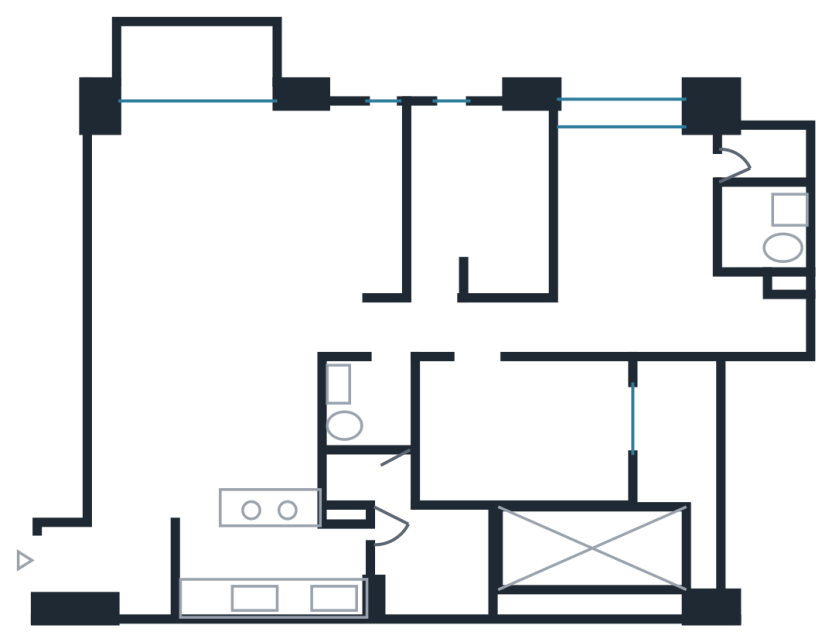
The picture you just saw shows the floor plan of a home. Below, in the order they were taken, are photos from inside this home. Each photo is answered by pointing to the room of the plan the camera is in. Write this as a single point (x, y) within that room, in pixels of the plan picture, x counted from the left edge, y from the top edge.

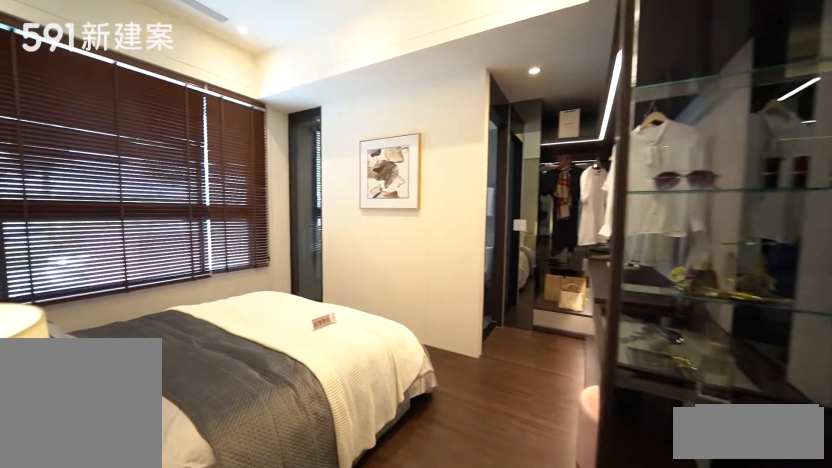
(658, 255)
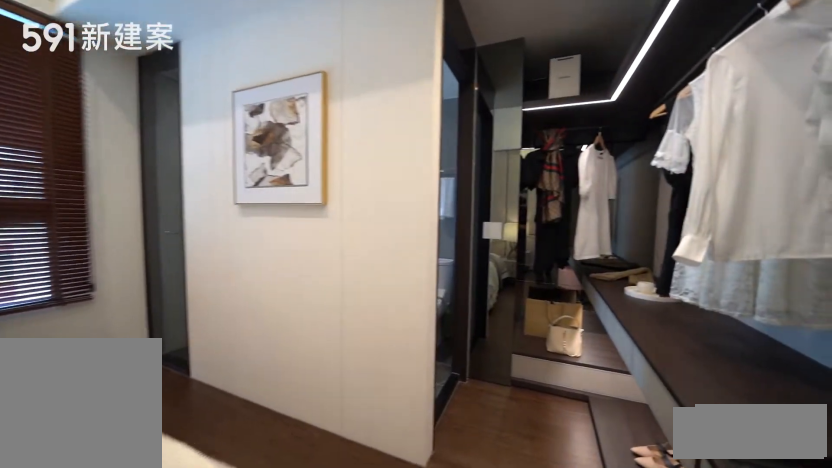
(658, 255)
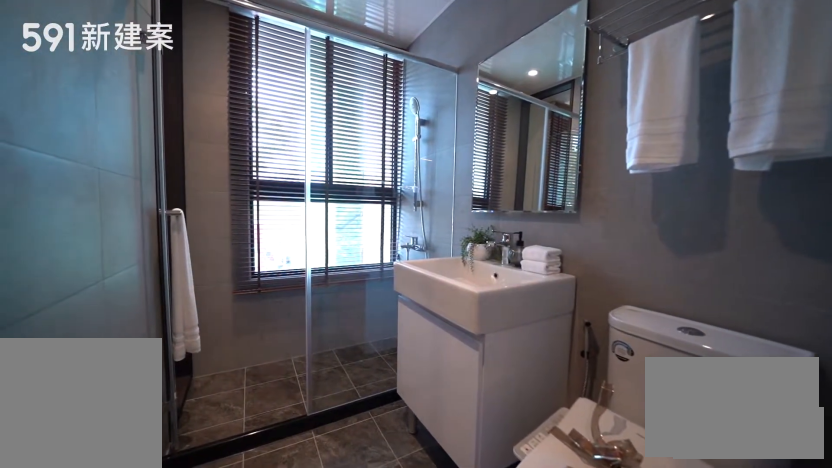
(766, 194)
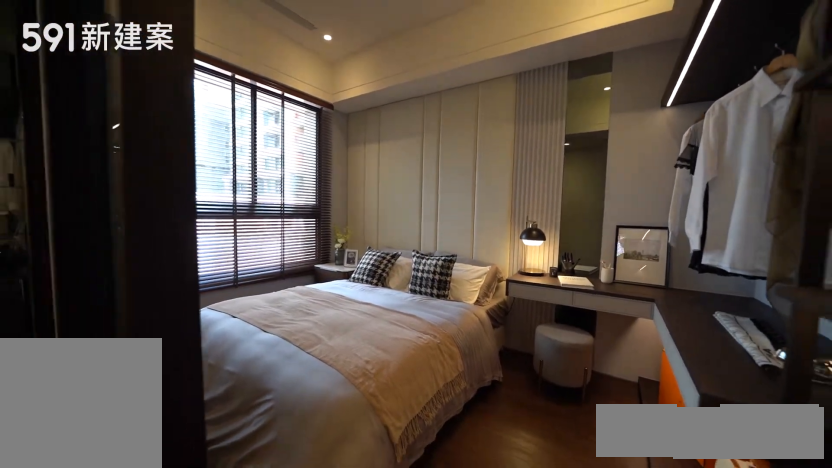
(521, 430)
